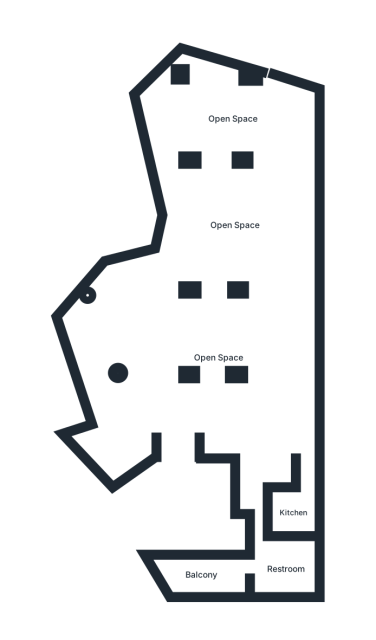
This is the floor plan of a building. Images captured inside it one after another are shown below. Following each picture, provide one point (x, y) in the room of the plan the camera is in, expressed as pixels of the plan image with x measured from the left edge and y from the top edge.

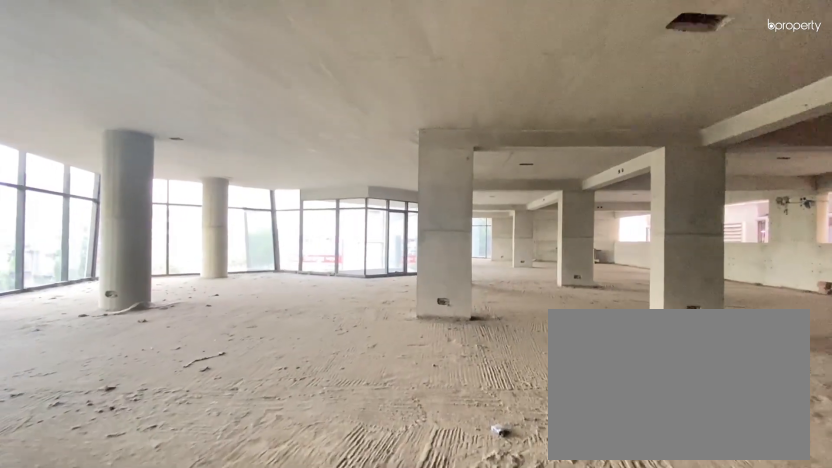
(206, 410)
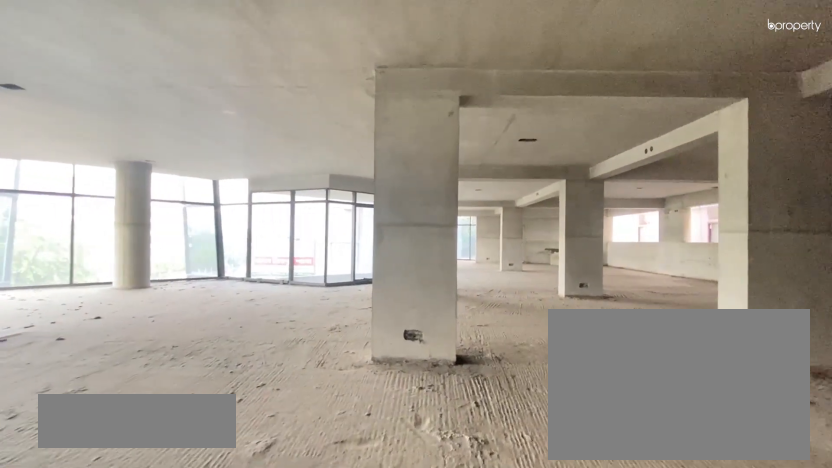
(206, 410)
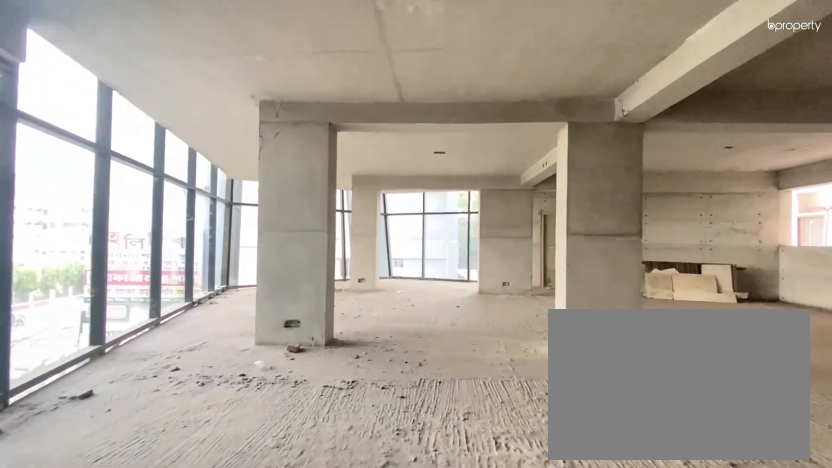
(214, 265)
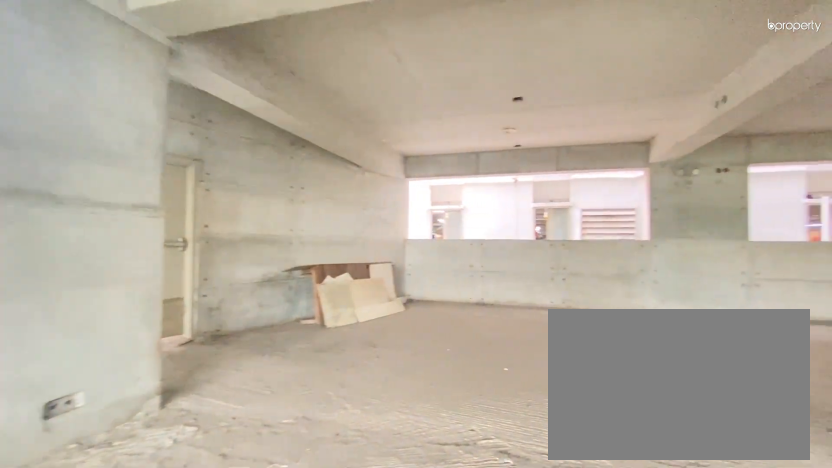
(243, 124)
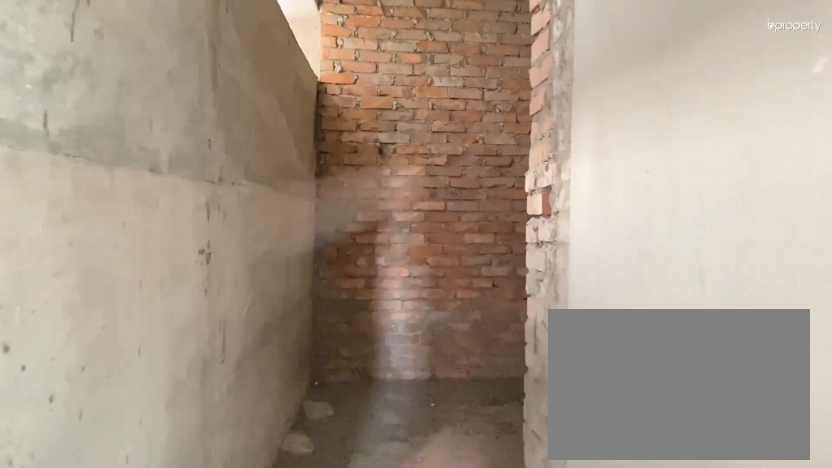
(296, 391)
